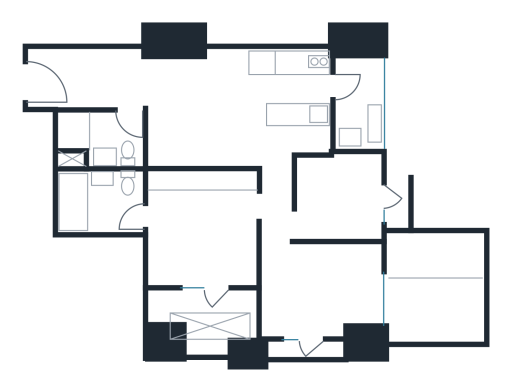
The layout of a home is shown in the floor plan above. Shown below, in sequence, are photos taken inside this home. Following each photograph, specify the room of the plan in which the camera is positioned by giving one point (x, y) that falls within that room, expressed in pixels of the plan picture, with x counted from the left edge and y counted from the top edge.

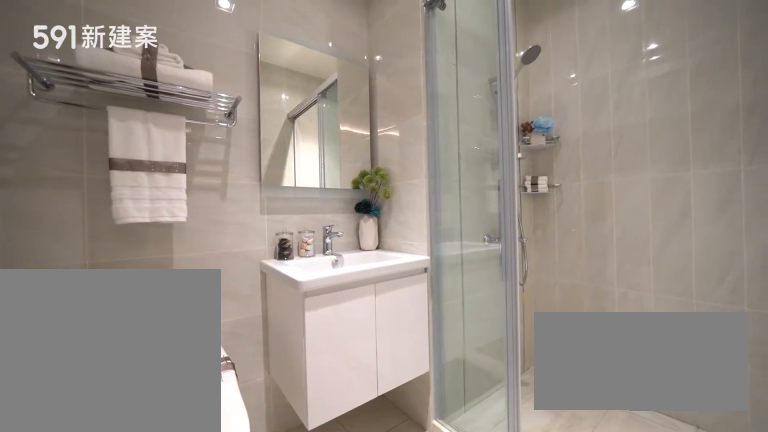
(98, 142)
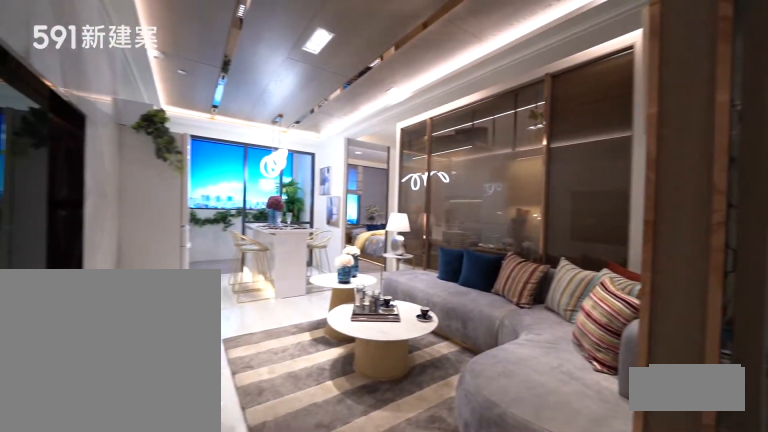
(197, 107)
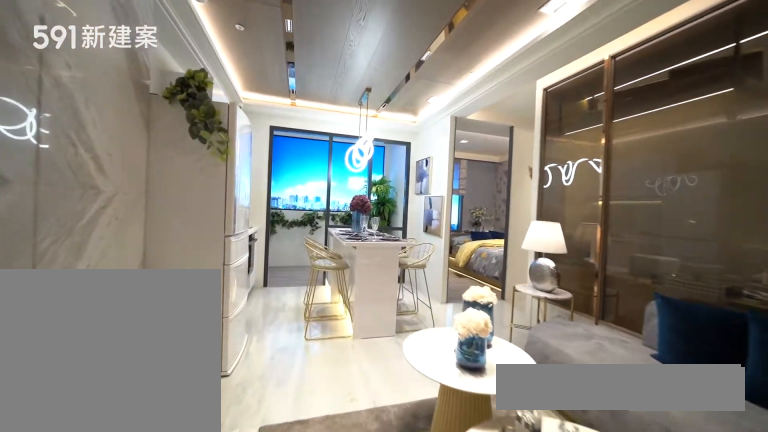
(197, 107)
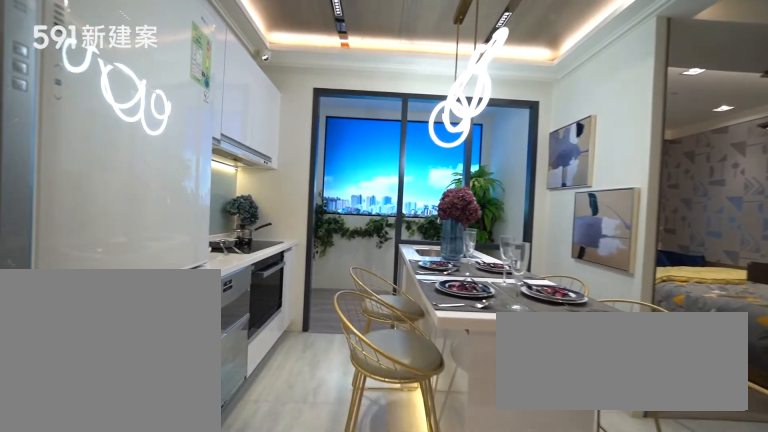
(289, 103)
